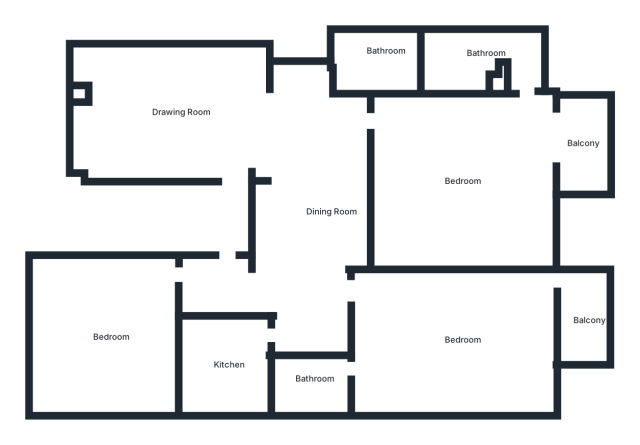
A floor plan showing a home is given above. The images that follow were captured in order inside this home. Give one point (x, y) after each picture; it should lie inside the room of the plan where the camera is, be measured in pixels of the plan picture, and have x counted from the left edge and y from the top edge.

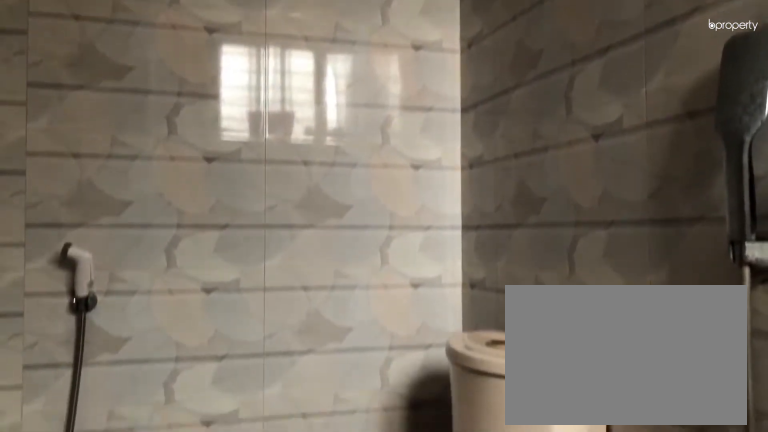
(474, 64)
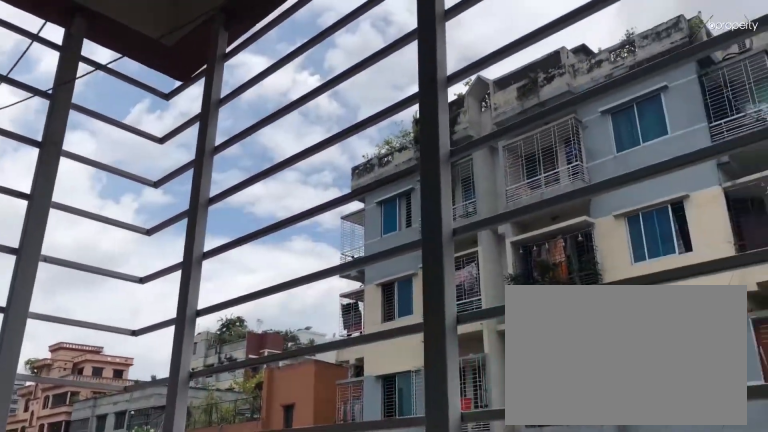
(585, 150)
